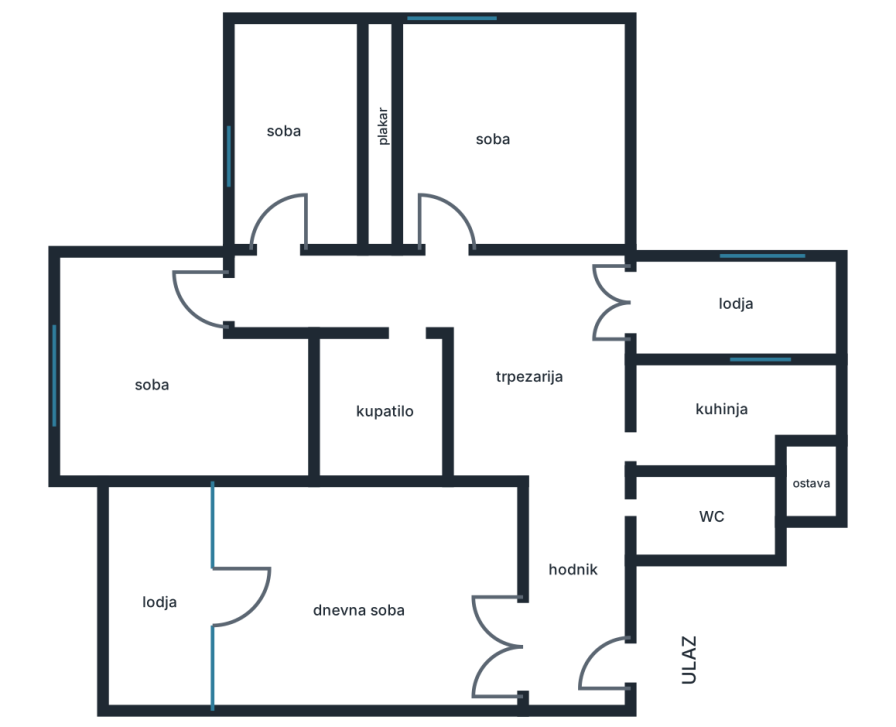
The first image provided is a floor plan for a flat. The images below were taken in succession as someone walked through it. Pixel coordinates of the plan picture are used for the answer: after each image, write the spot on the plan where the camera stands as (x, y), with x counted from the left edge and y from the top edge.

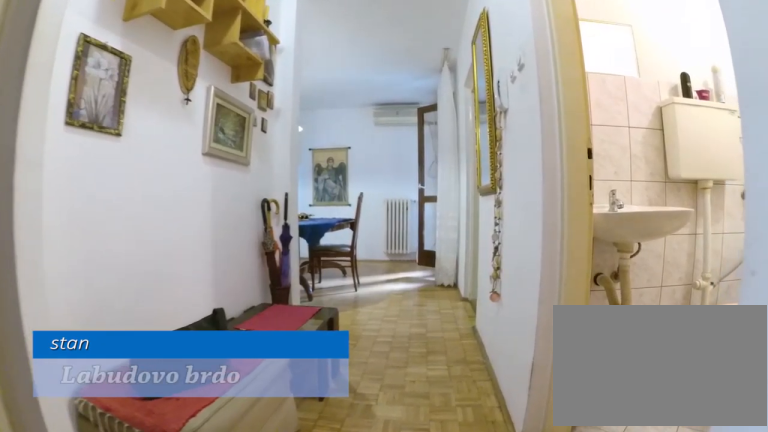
(571, 609)
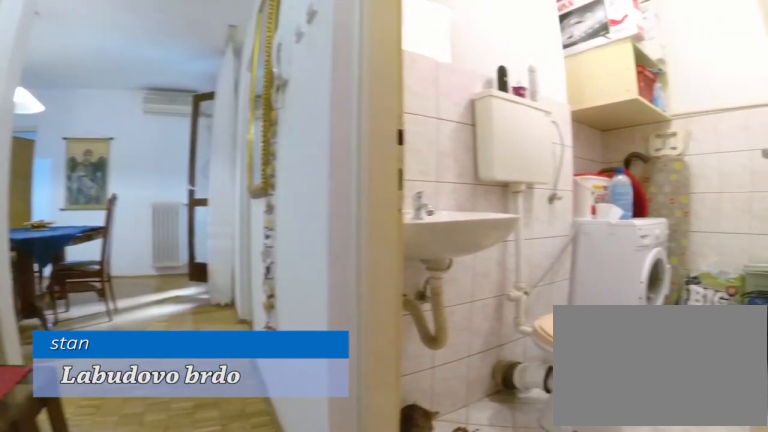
(580, 574)
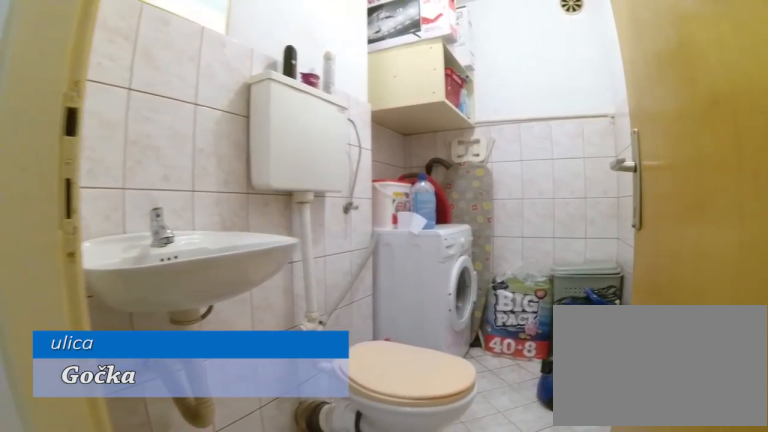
(586, 523)
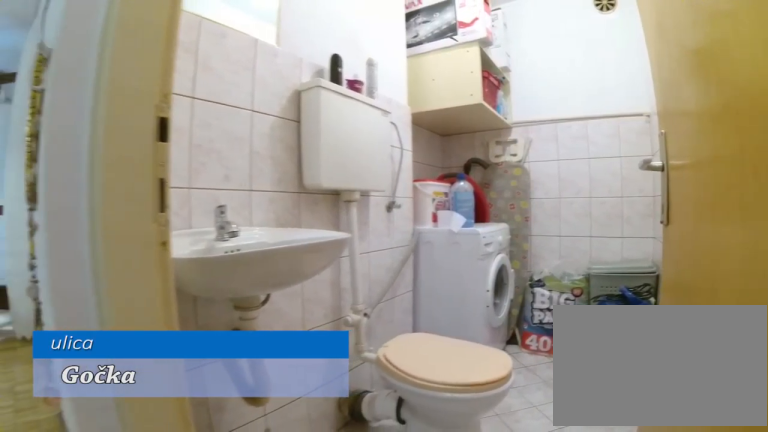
(583, 529)
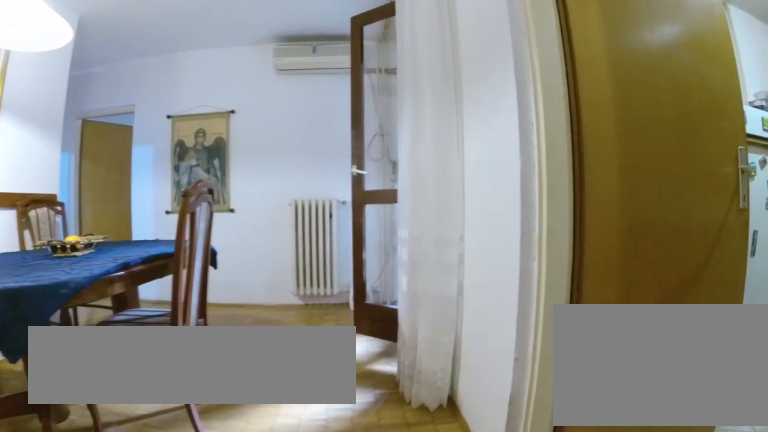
(578, 469)
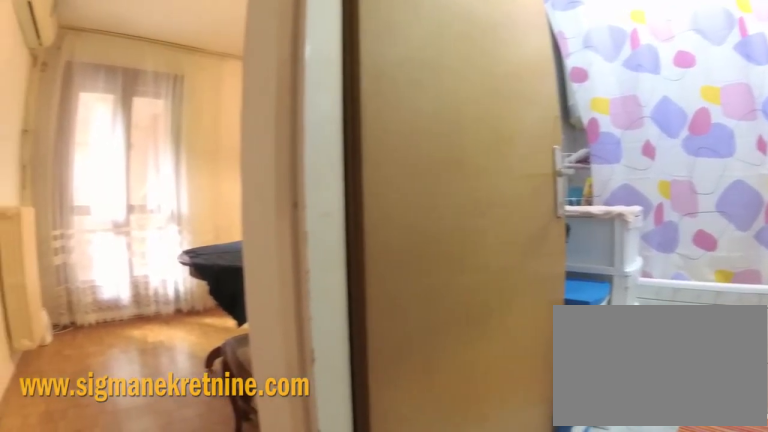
(358, 293)
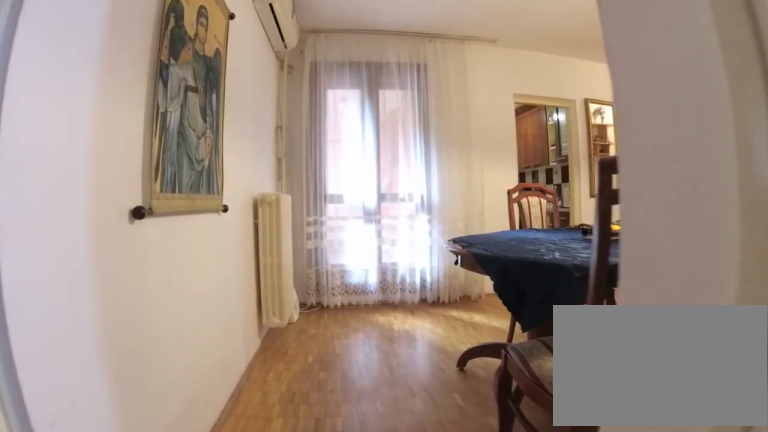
(369, 298)
